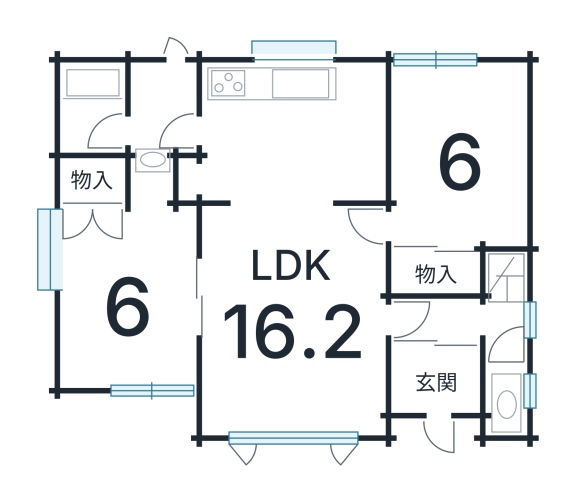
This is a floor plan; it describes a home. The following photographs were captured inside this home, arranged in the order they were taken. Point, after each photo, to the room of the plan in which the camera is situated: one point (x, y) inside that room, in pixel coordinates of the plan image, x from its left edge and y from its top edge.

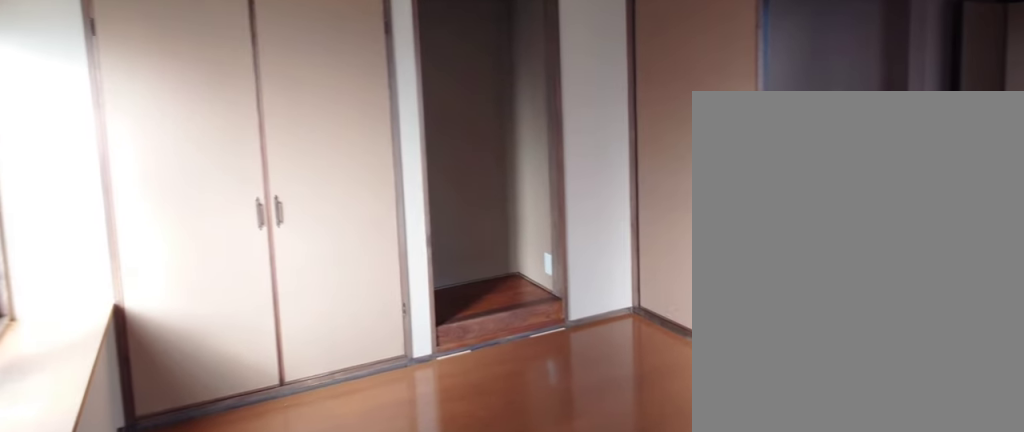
(127, 305)
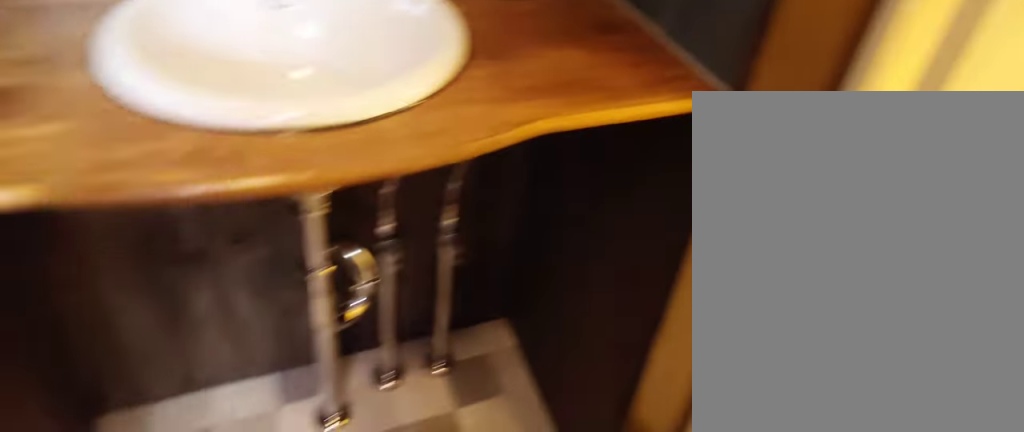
(157, 109)
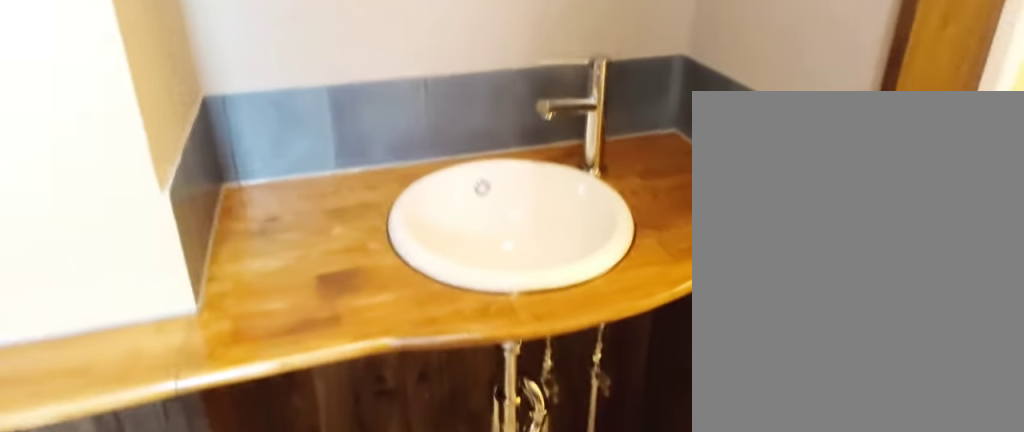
(157, 109)
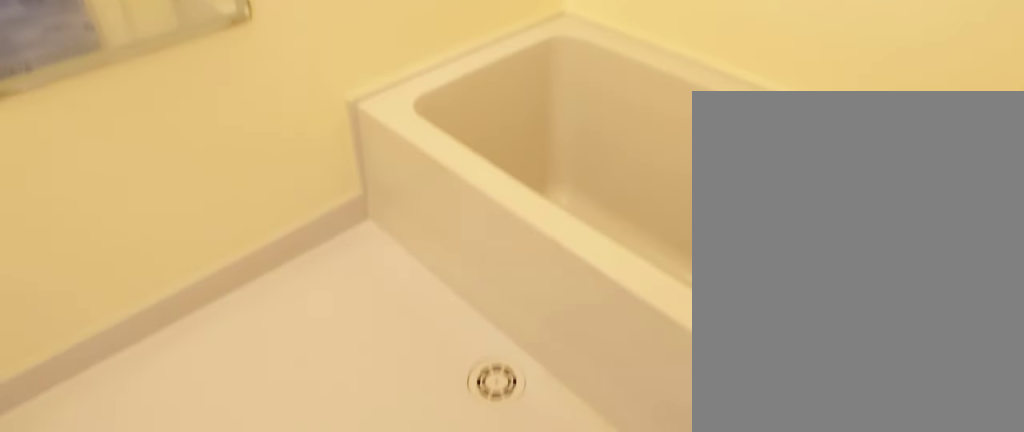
(82, 113)
